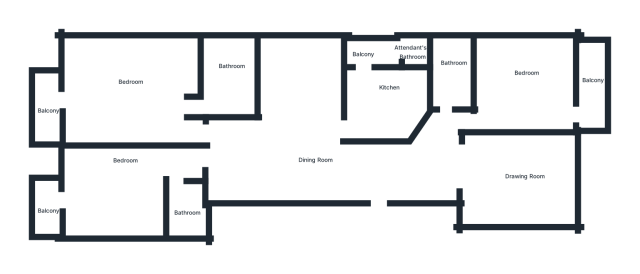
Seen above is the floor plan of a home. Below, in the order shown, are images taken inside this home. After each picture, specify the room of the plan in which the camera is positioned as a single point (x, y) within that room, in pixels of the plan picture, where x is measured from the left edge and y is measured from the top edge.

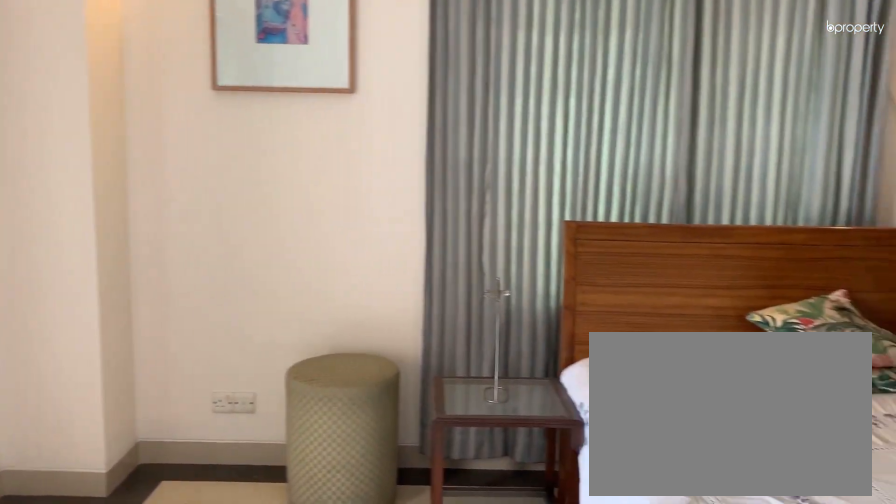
(141, 95)
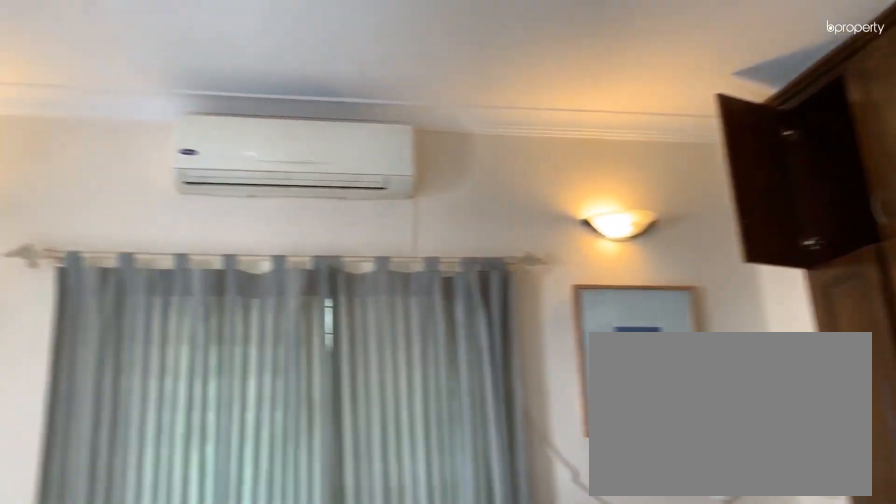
(141, 95)
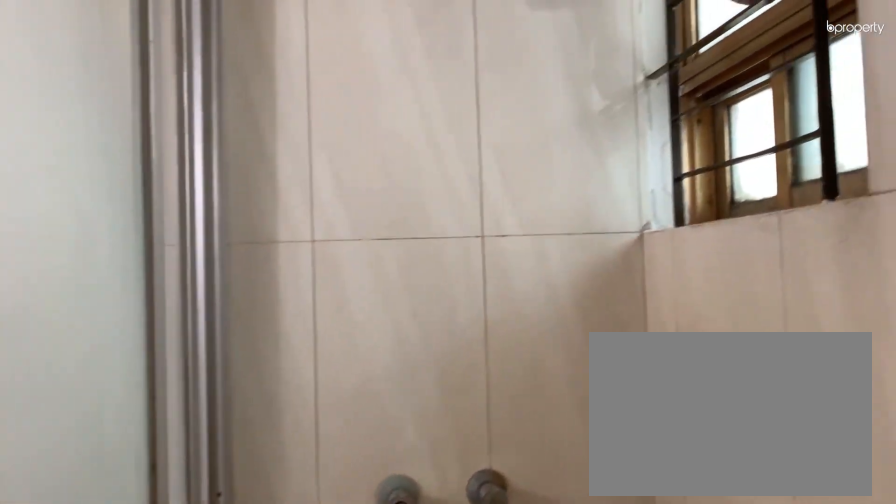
(231, 88)
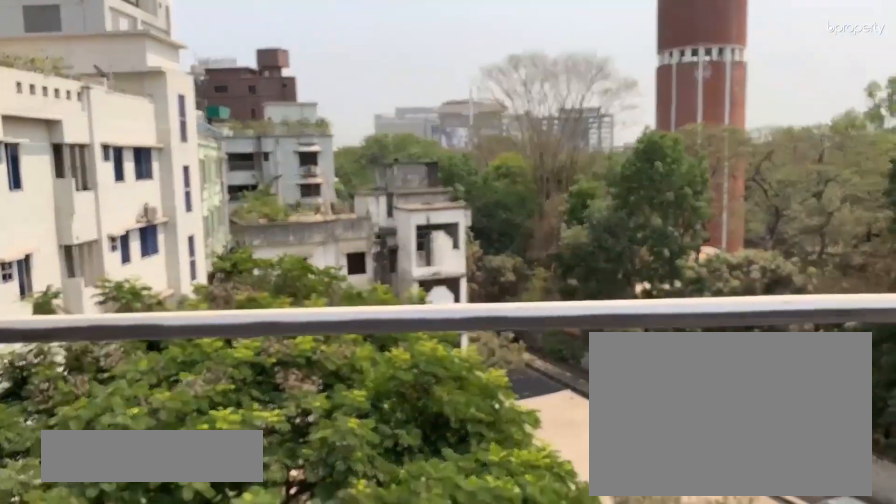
(50, 102)
